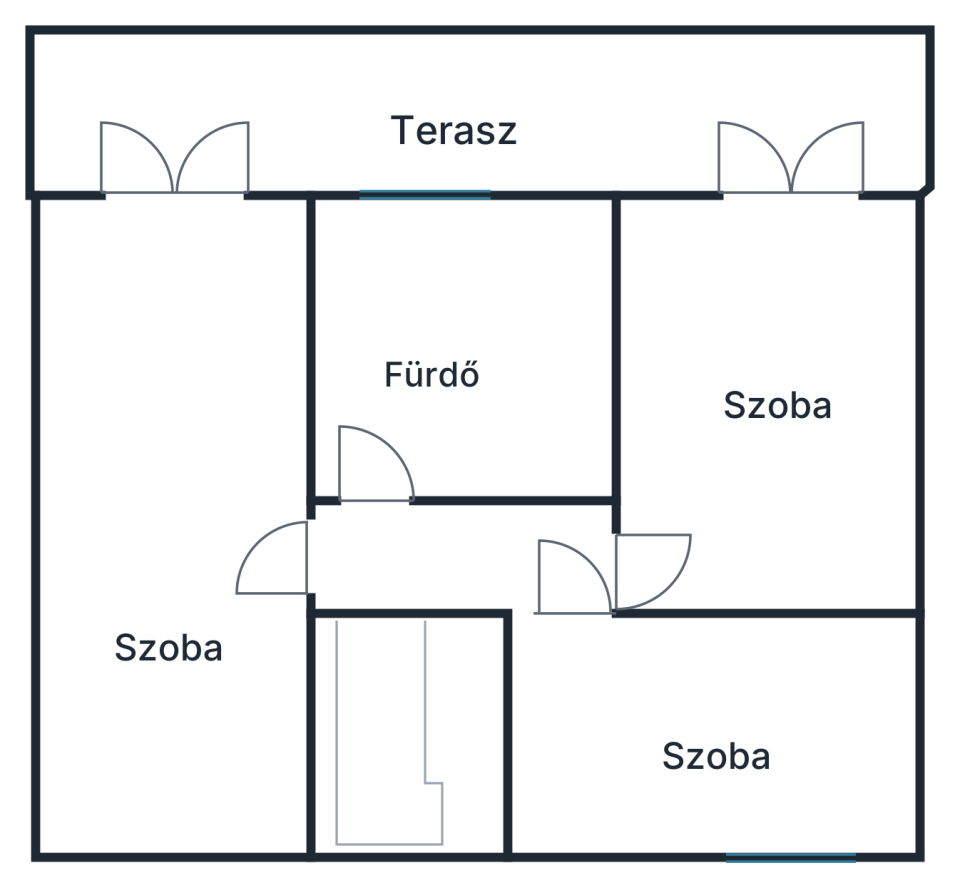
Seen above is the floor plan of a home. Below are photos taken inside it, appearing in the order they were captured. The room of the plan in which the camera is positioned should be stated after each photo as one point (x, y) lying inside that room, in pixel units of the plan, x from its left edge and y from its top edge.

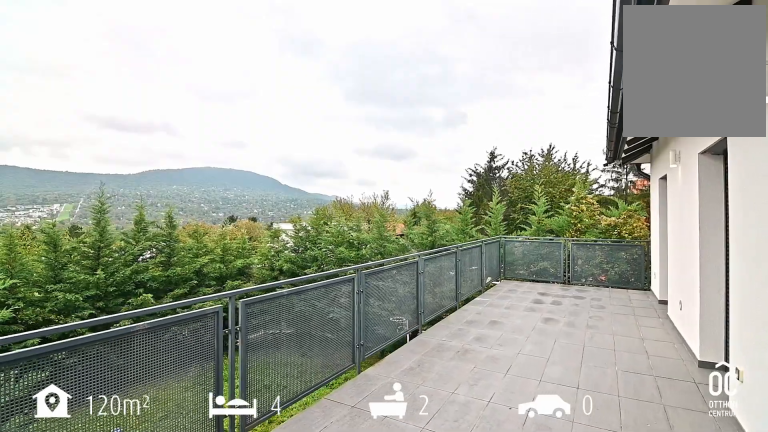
(494, 113)
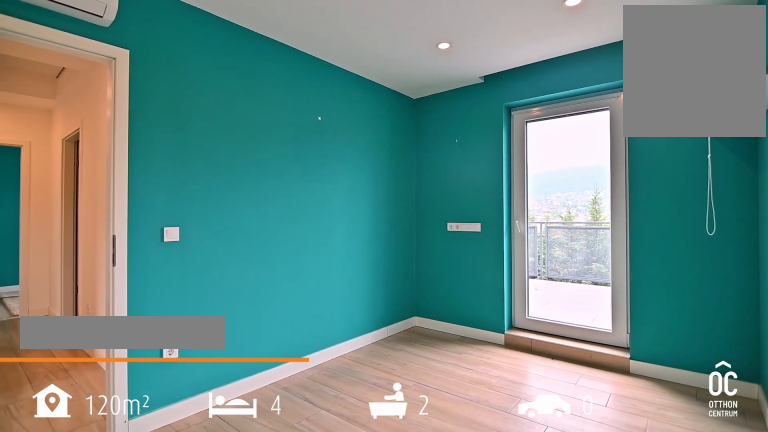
(767, 412)
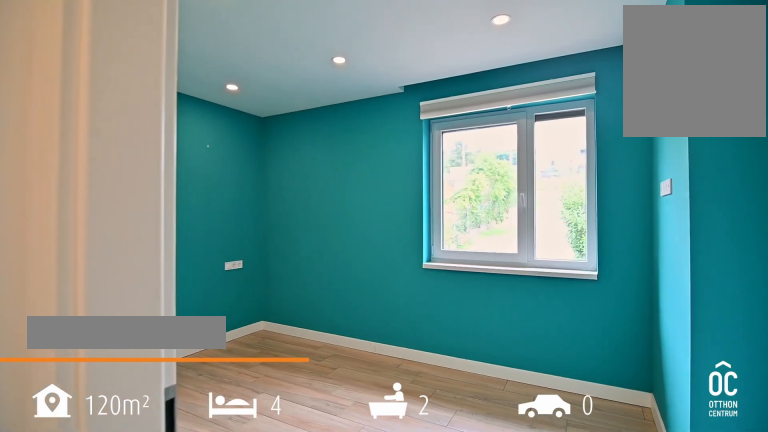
(712, 736)
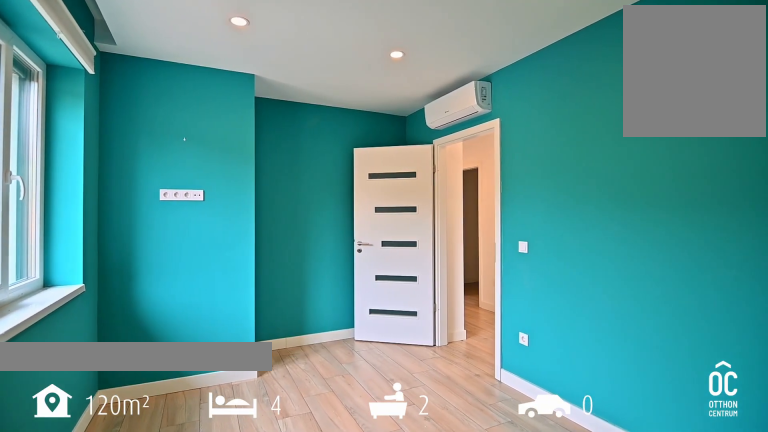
(712, 736)
